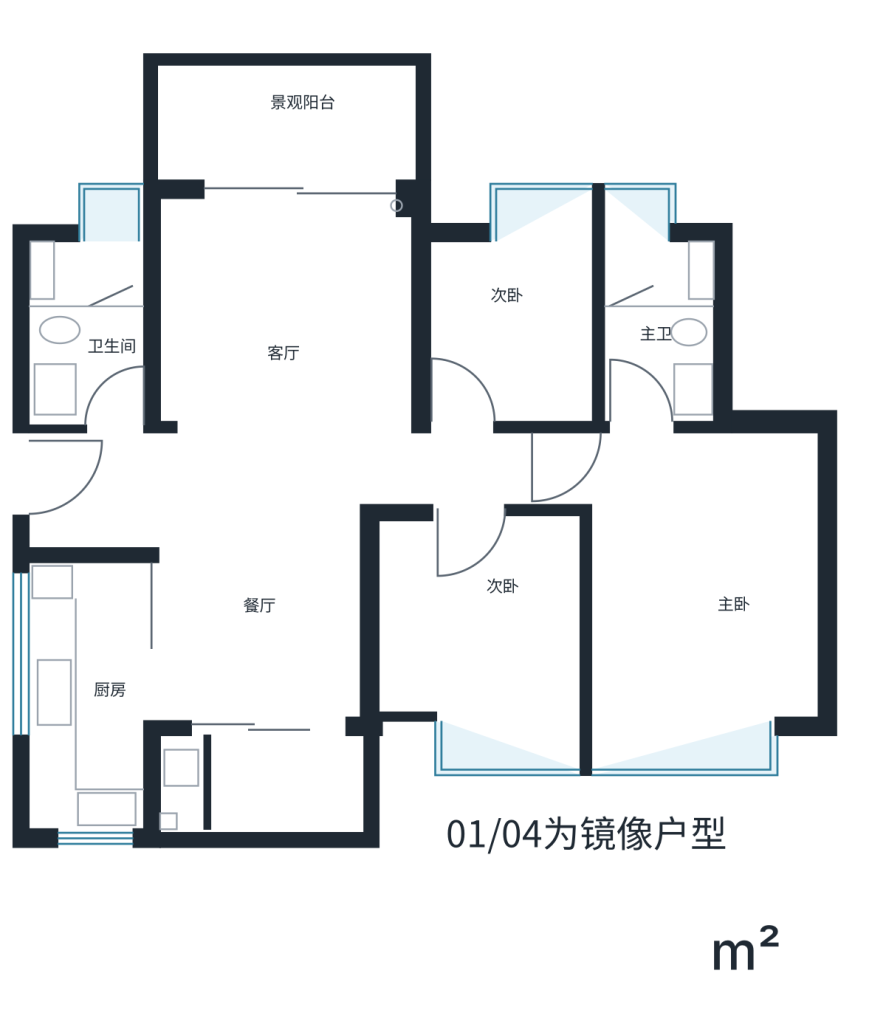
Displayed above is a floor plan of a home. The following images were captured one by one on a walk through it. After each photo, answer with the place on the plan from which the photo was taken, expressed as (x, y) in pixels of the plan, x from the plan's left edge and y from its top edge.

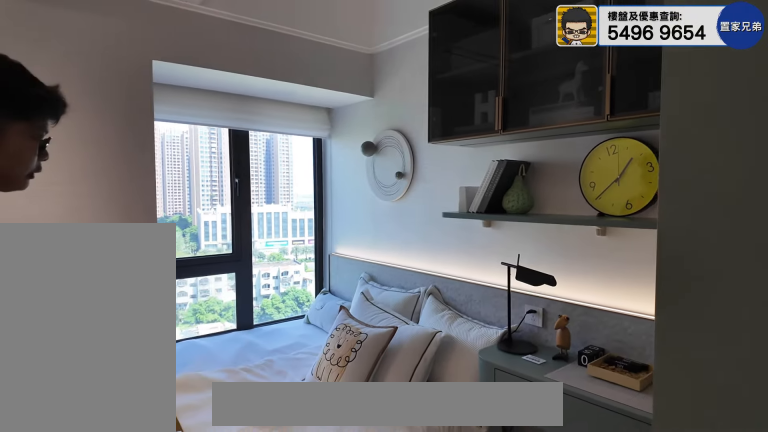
(472, 325)
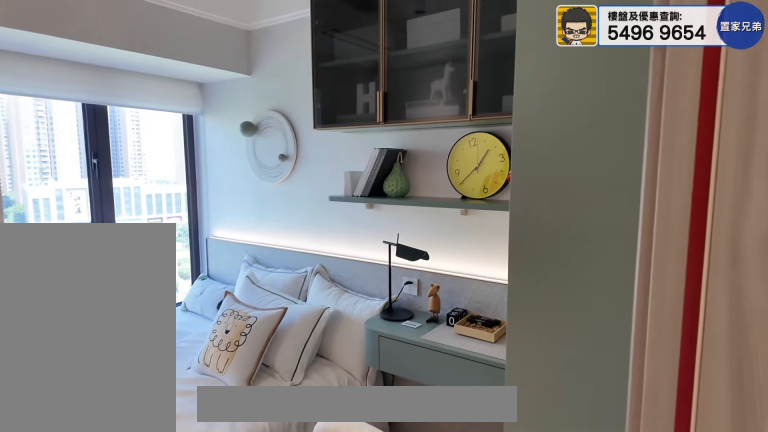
(481, 340)
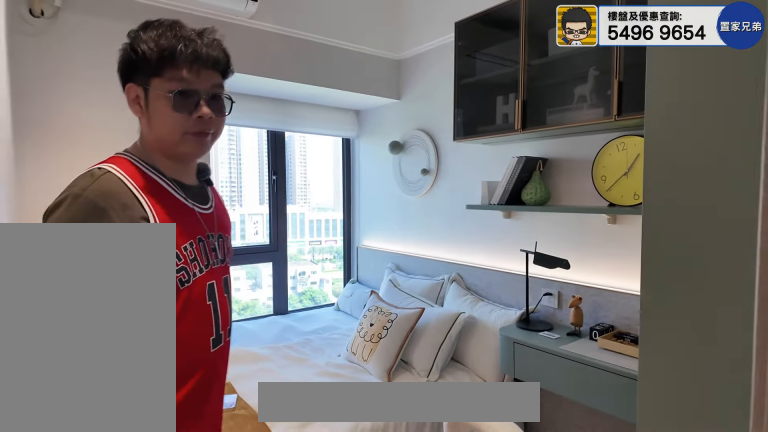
(483, 345)
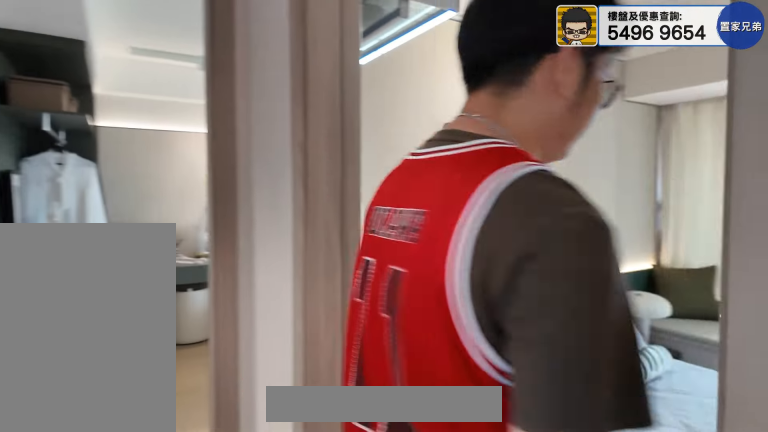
(479, 484)
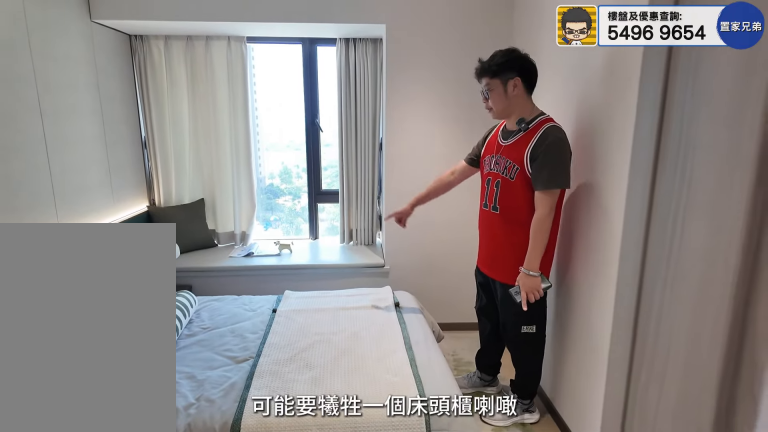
(467, 652)
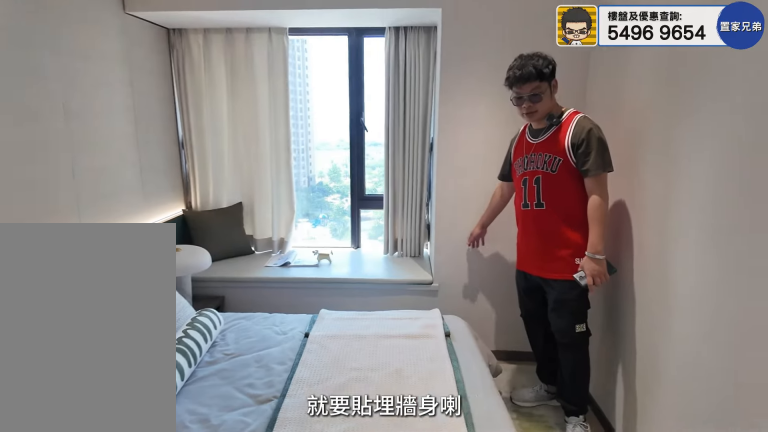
(468, 646)
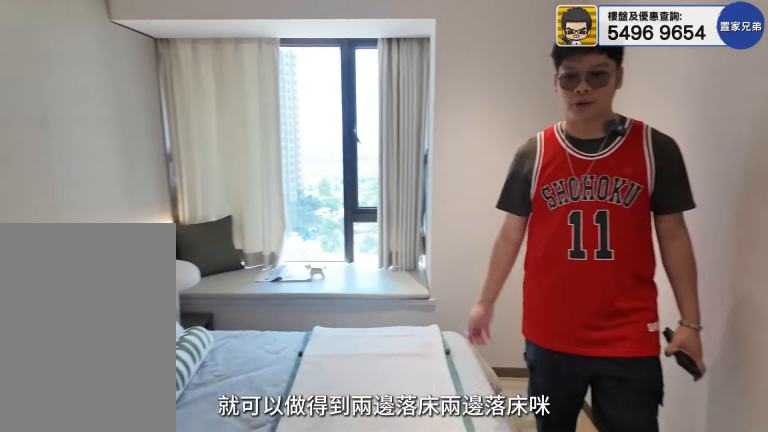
(470, 647)
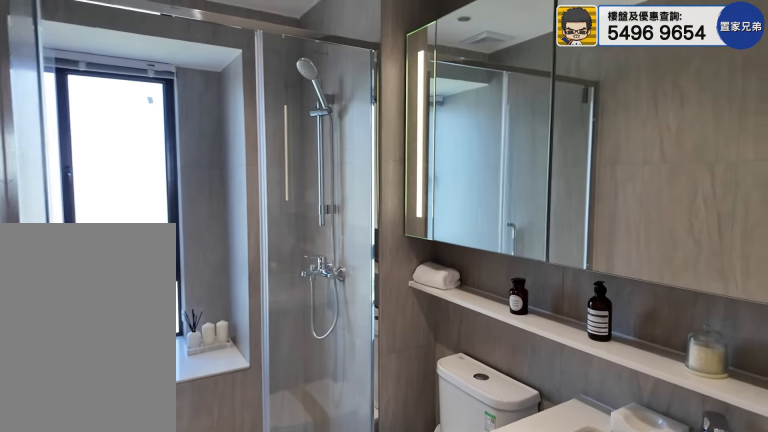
(655, 328)
